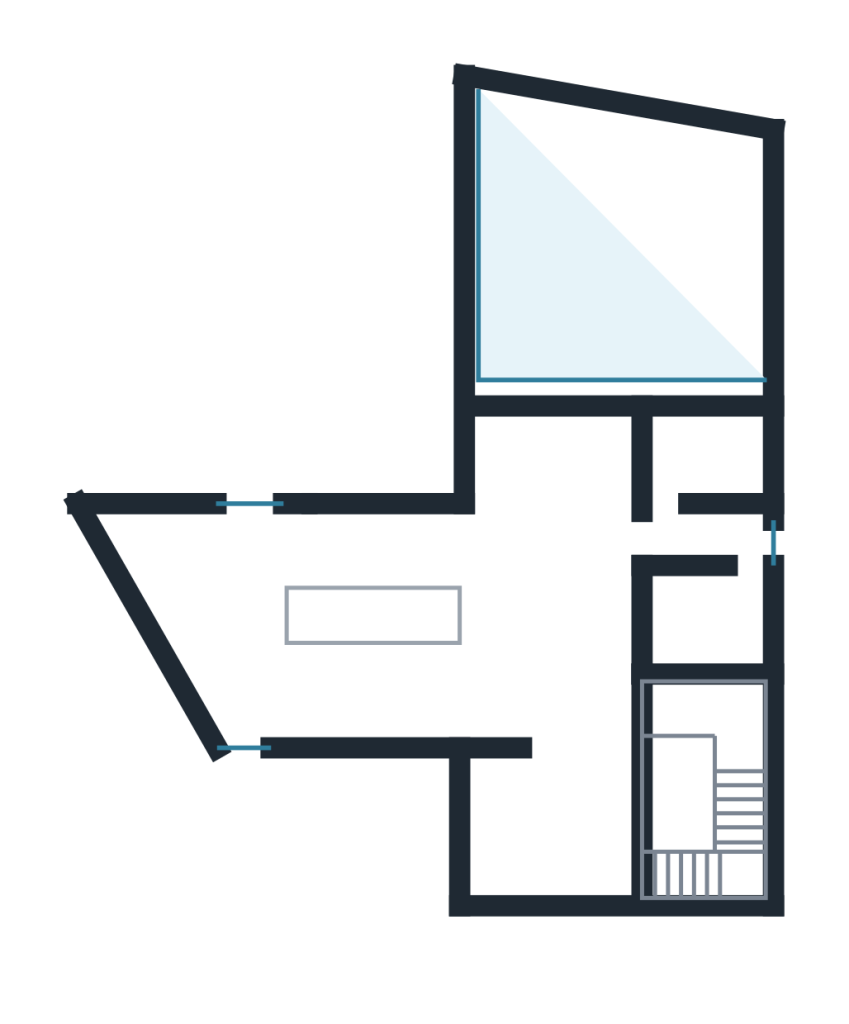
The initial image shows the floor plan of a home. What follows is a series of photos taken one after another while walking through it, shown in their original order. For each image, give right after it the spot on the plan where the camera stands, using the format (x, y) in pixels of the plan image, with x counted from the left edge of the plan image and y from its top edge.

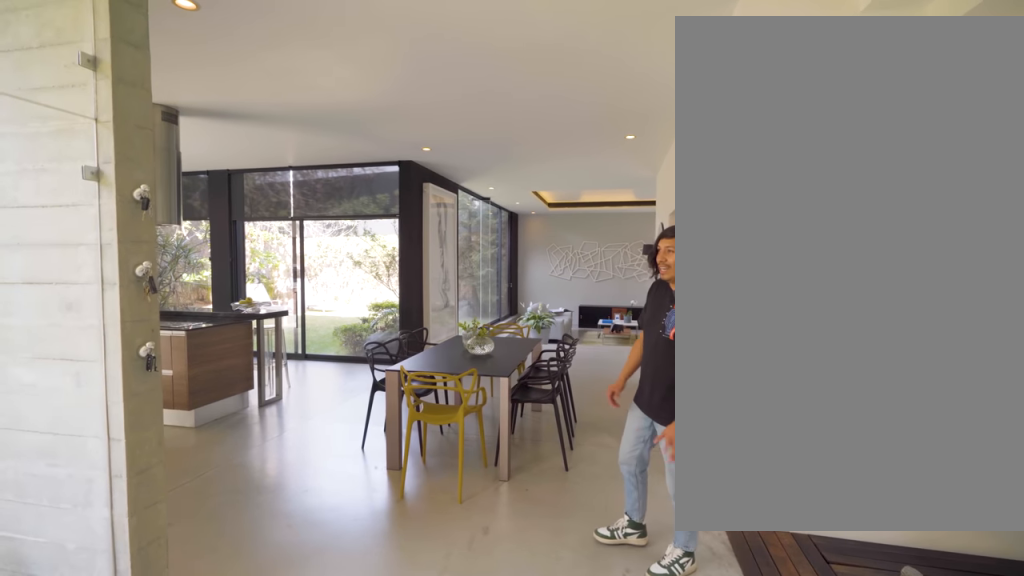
(591, 812)
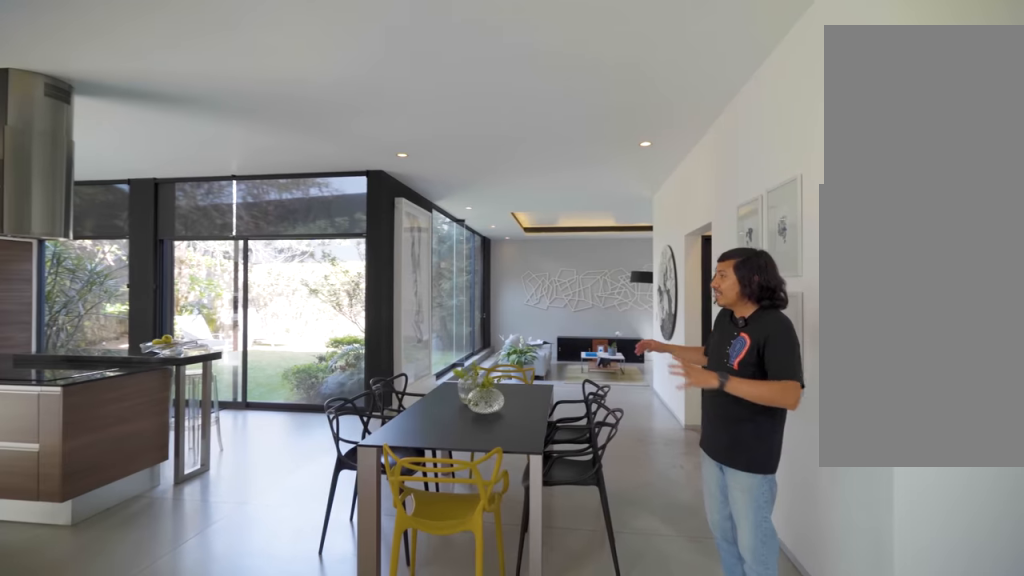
(585, 829)
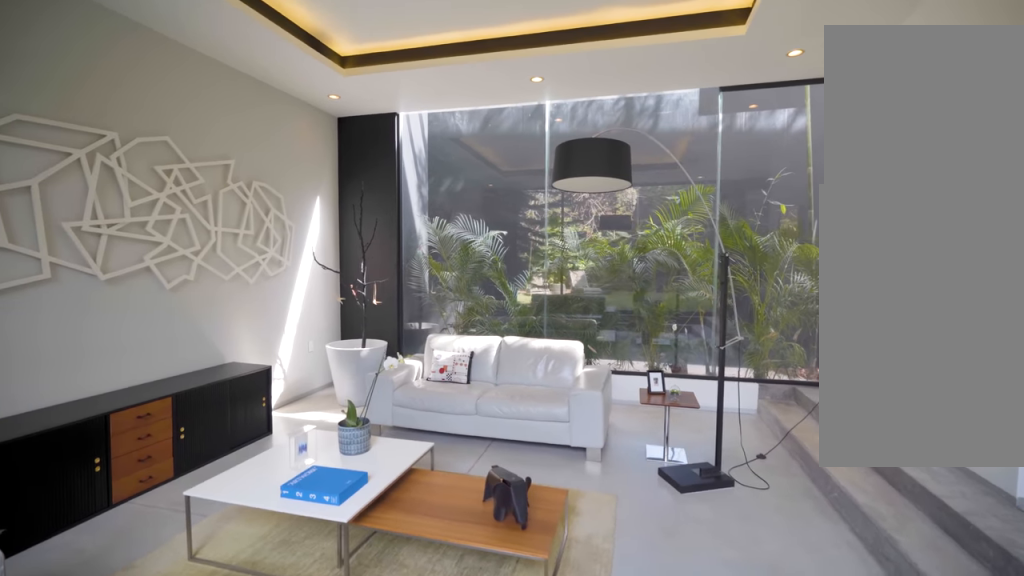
(533, 389)
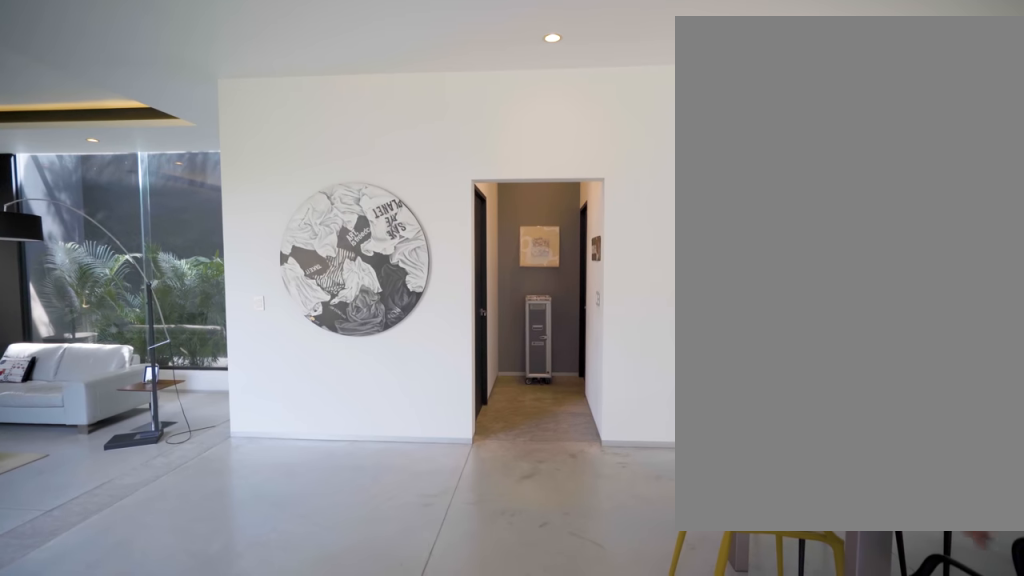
(464, 556)
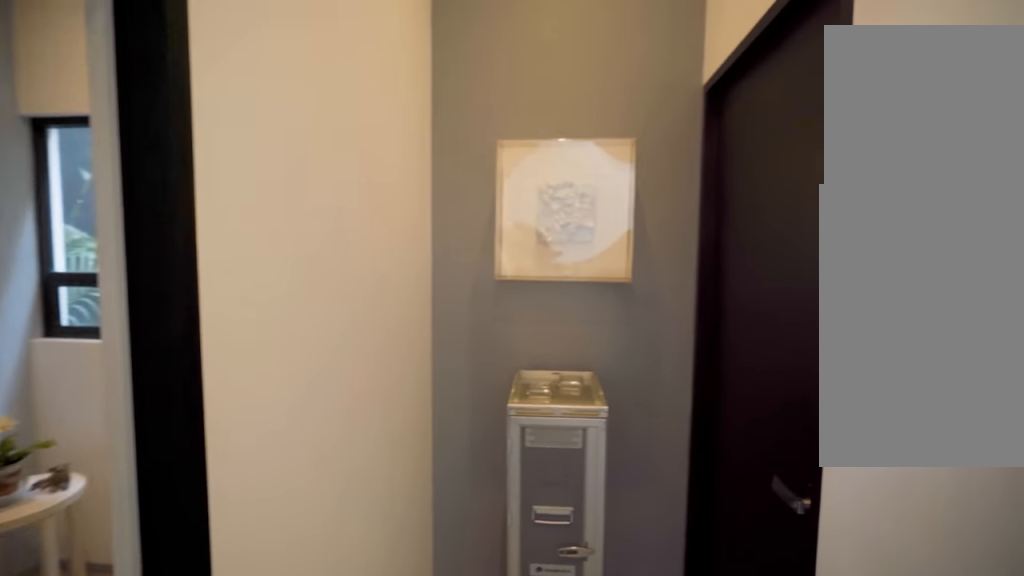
(664, 519)
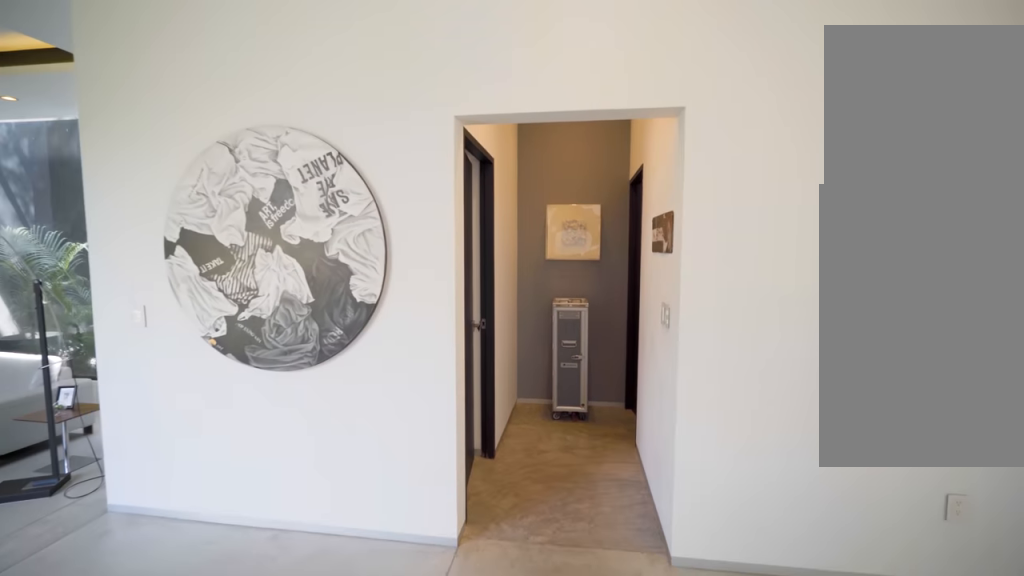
(628, 534)
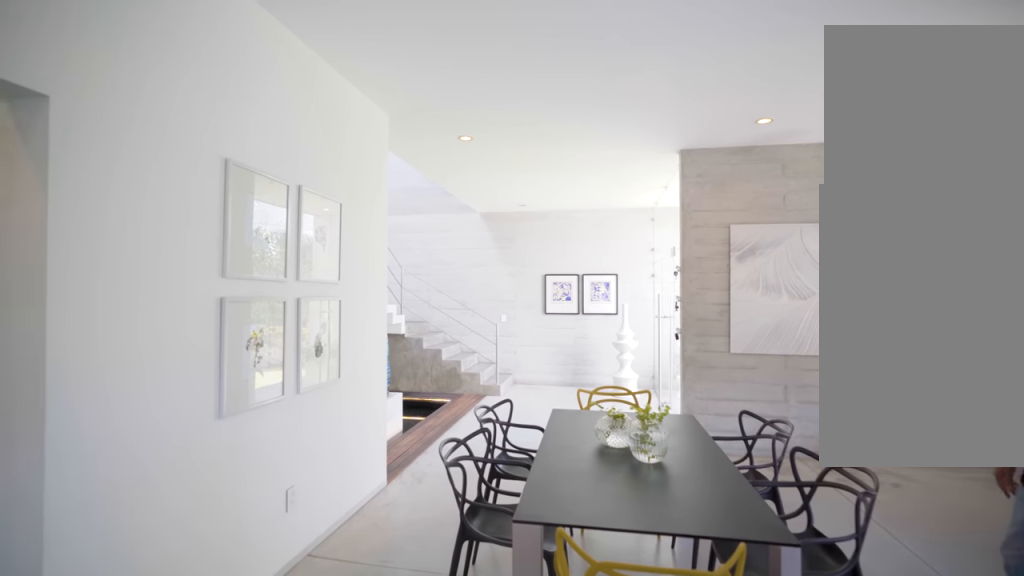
(595, 547)
